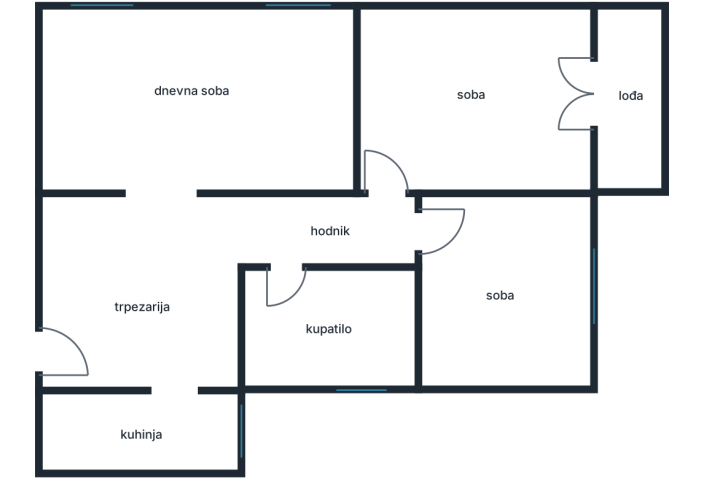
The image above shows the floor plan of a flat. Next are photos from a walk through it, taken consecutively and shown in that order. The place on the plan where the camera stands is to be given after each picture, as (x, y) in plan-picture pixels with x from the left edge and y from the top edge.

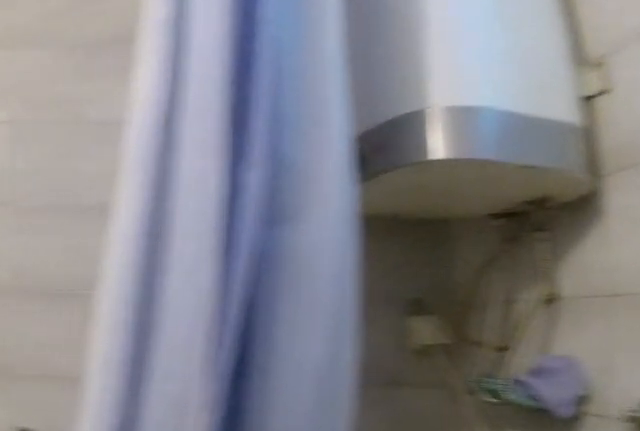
(332, 335)
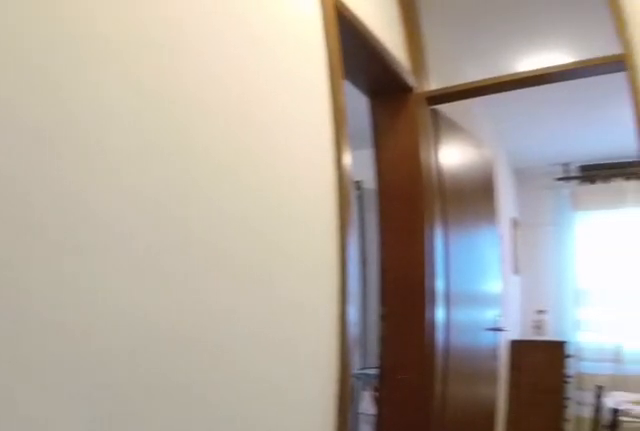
(281, 247)
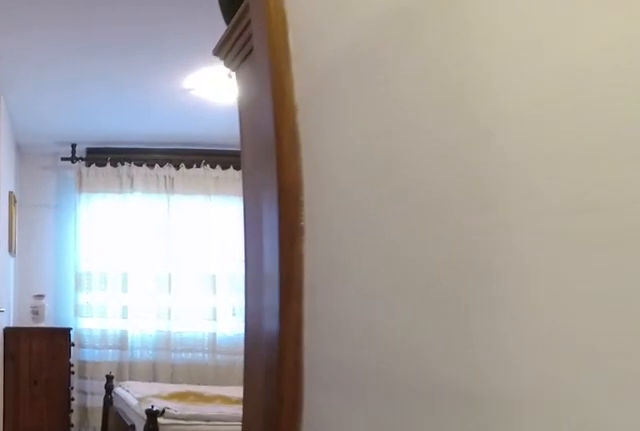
(328, 236)
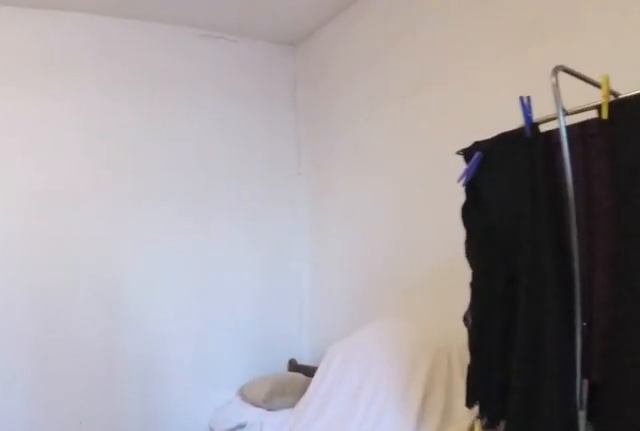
(536, 98)
